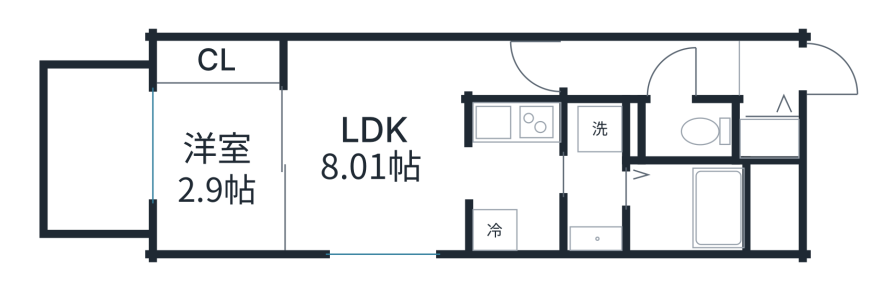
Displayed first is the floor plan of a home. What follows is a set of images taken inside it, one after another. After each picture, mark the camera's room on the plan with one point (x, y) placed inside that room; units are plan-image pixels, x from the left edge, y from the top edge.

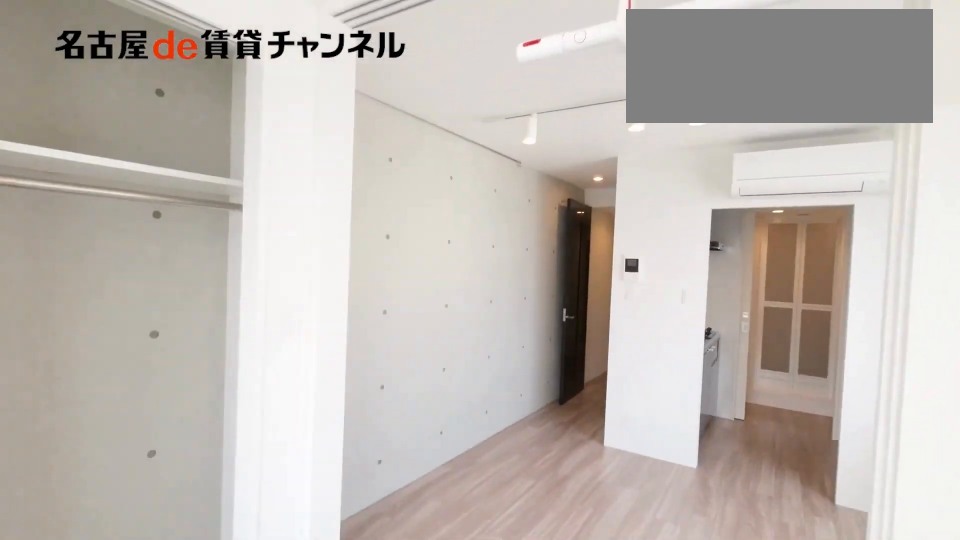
(216, 169)
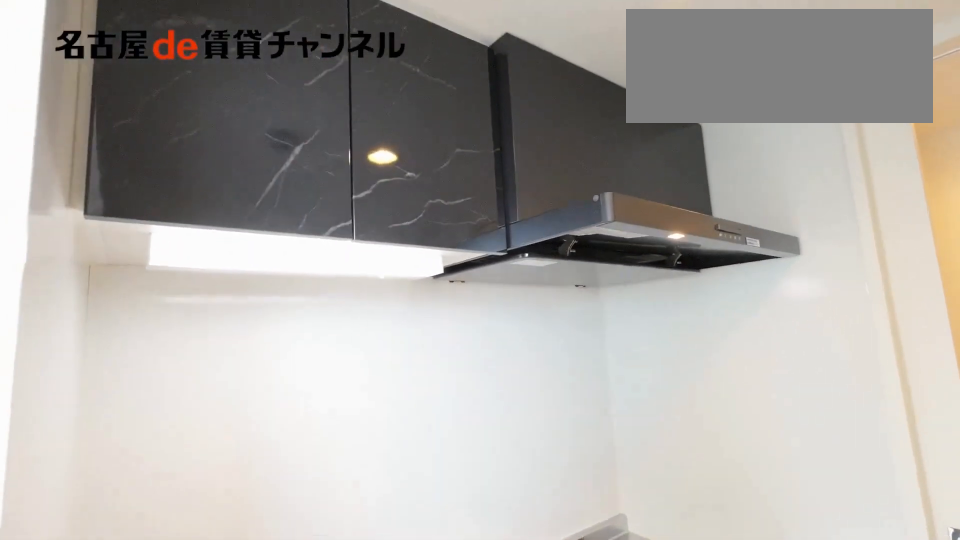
(516, 178)
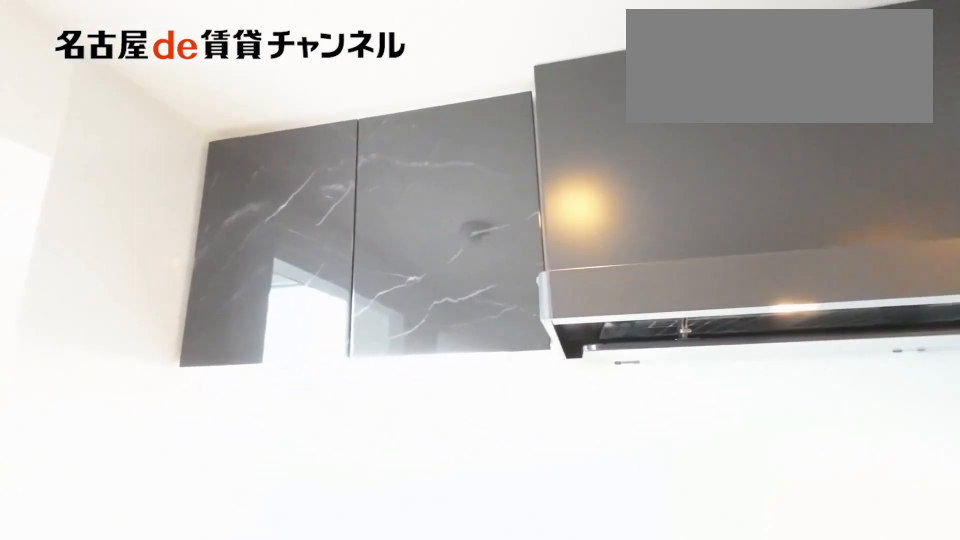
(516, 178)
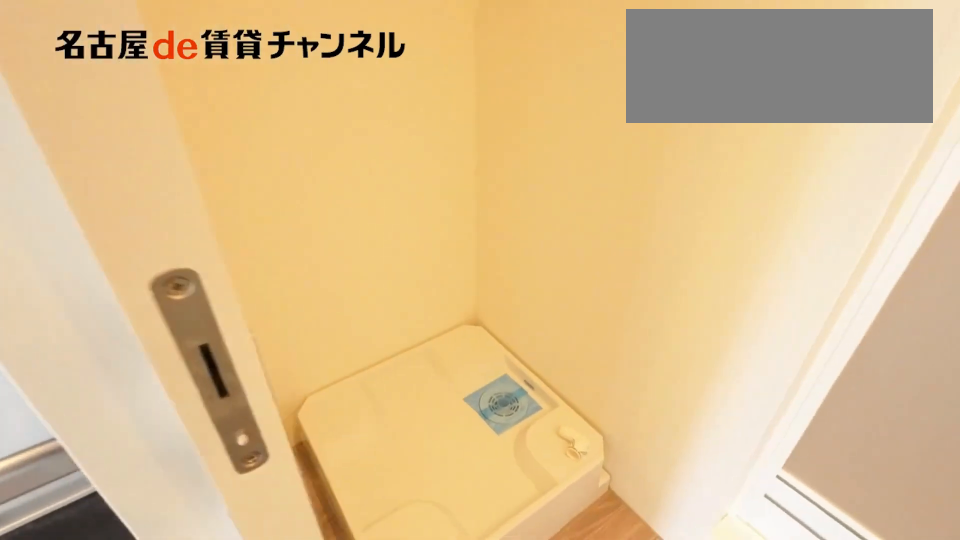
(593, 131)
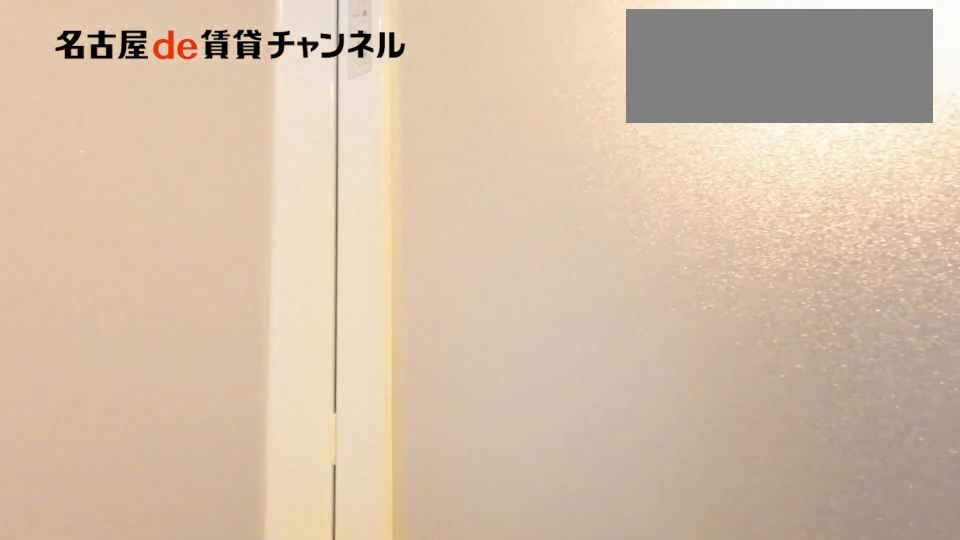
(593, 131)
